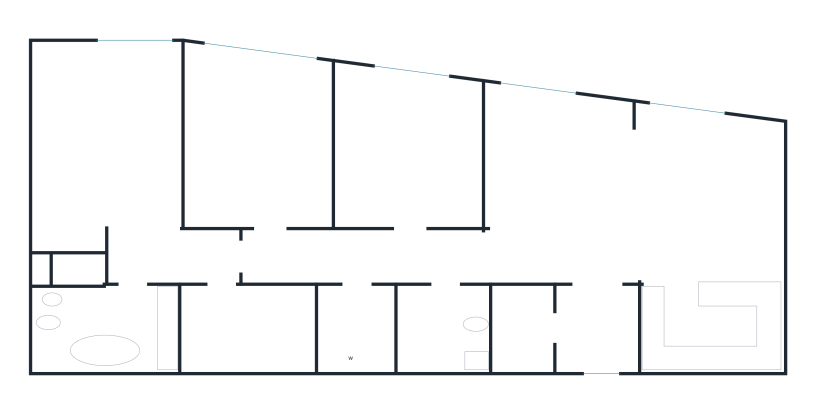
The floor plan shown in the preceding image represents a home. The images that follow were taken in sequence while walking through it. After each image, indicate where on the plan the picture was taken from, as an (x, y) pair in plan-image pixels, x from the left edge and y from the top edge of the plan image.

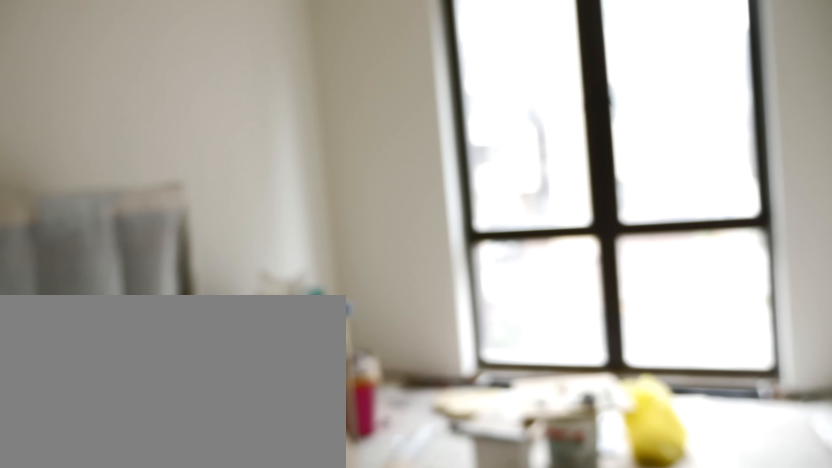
(419, 228)
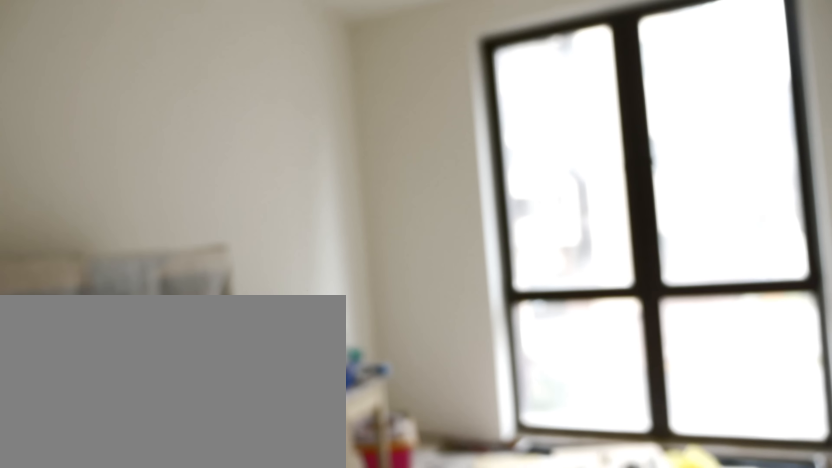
(419, 228)
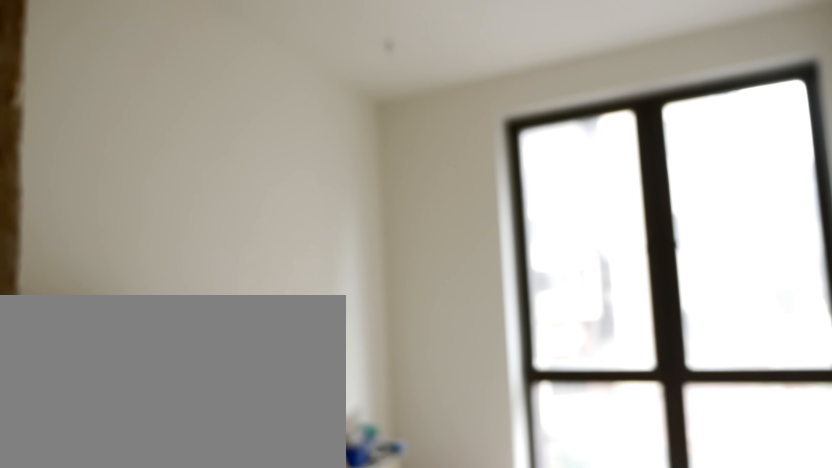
(419, 228)
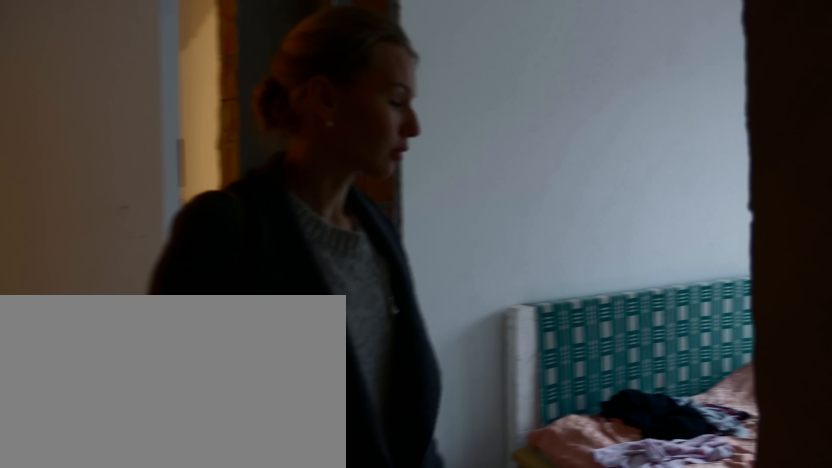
(298, 275)
